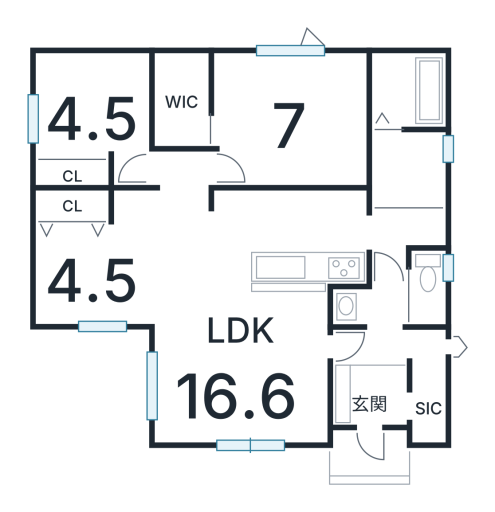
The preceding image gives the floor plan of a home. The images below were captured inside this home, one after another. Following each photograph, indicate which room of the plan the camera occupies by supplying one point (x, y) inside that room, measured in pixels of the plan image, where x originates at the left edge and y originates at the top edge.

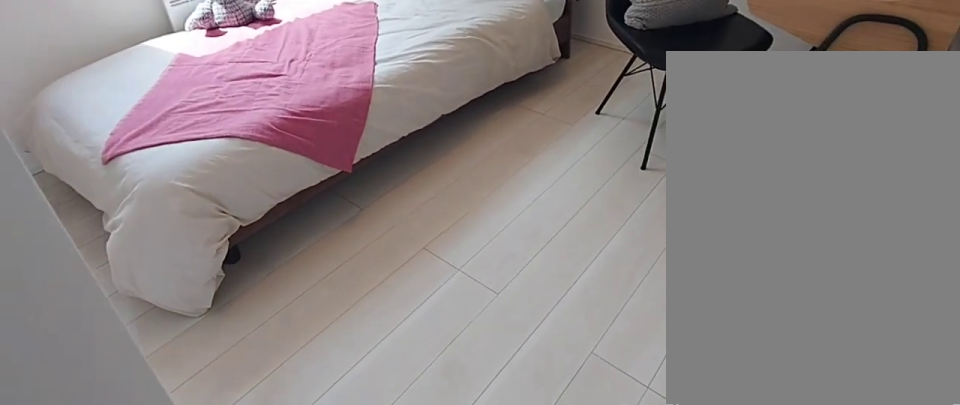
(87, 112)
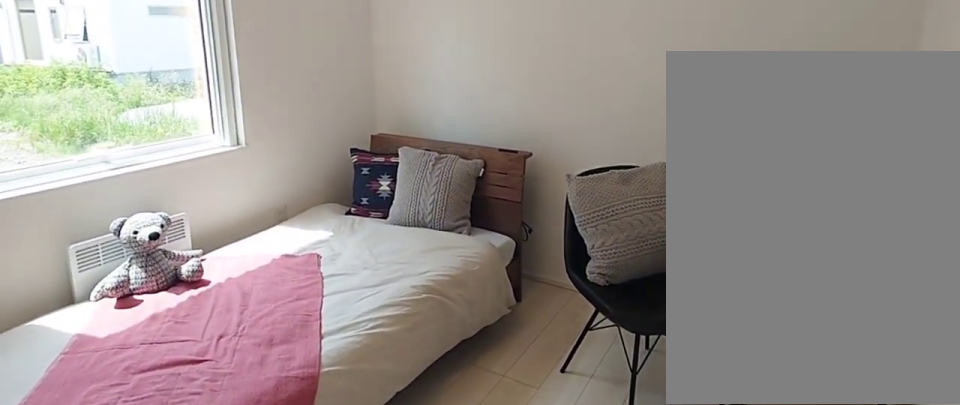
(87, 112)
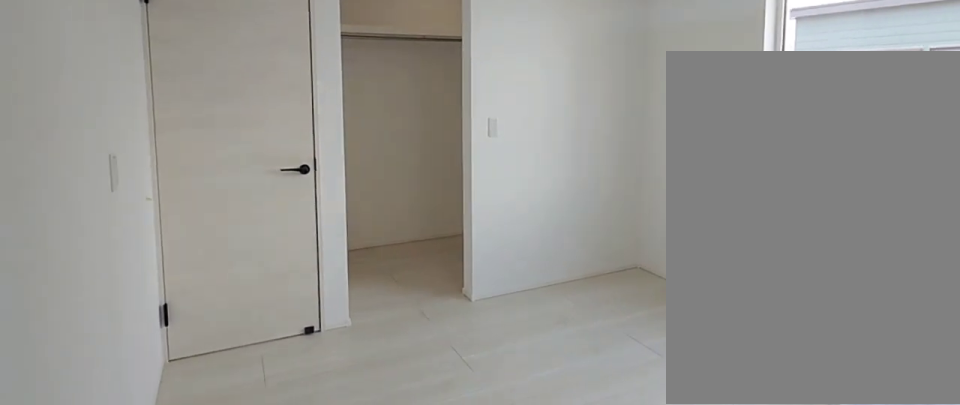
(282, 128)
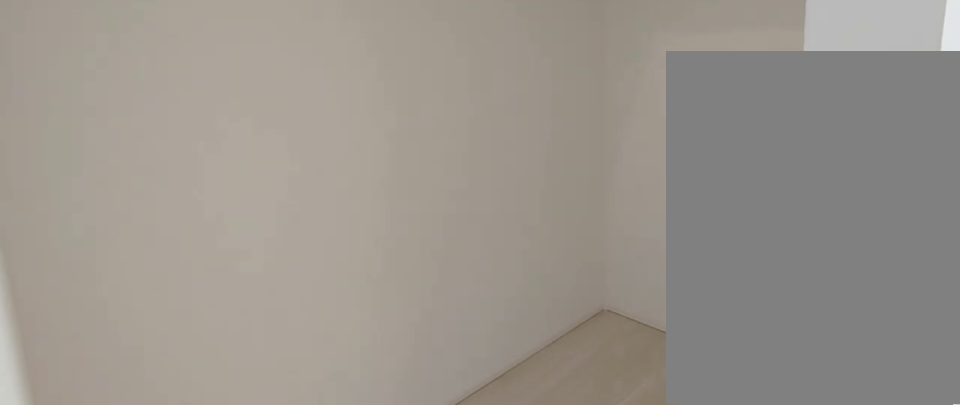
(181, 101)
